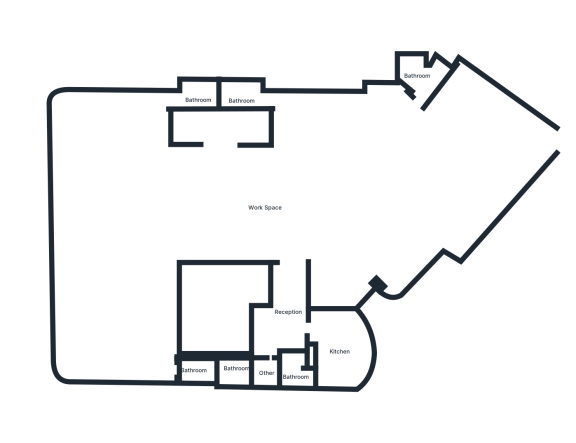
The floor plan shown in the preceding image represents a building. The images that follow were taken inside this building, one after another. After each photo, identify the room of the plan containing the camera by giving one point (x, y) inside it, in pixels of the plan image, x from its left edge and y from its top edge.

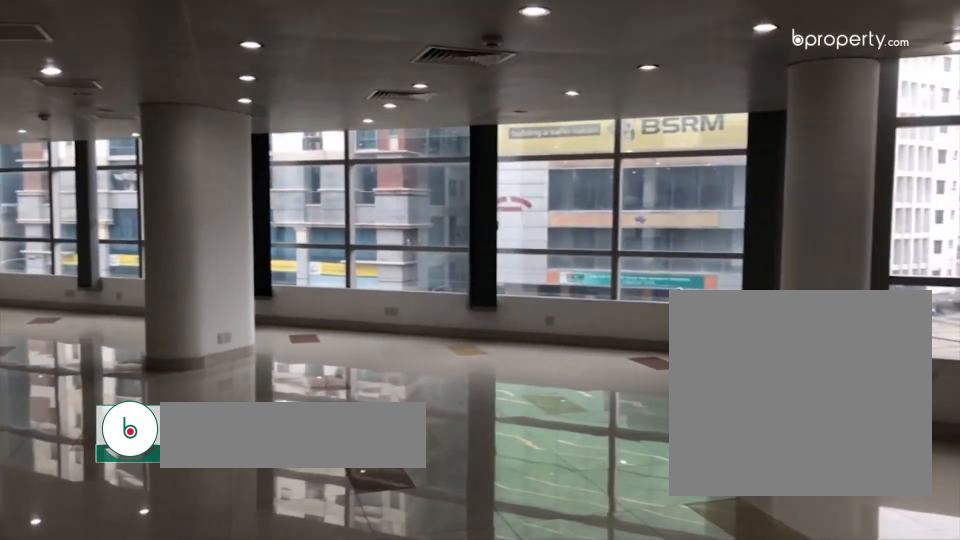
(264, 208)
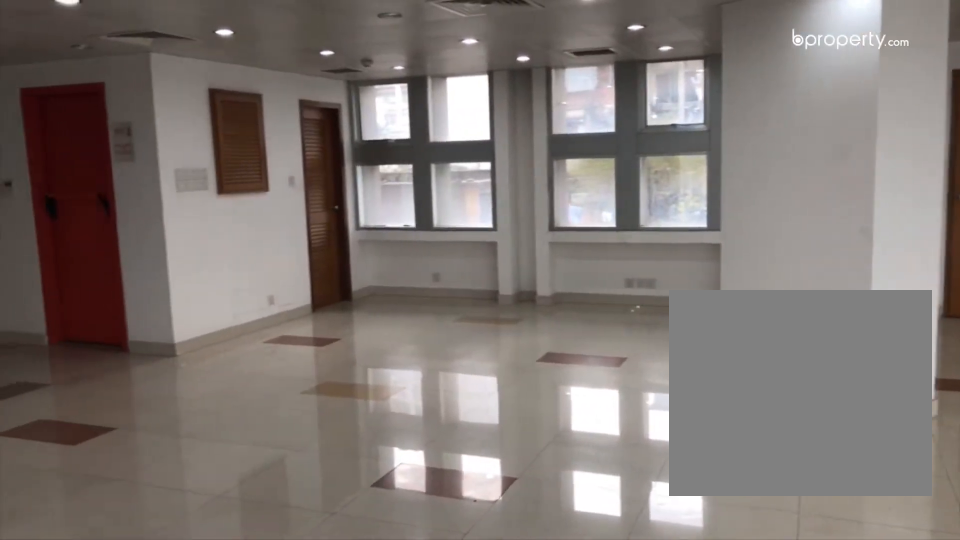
(264, 208)
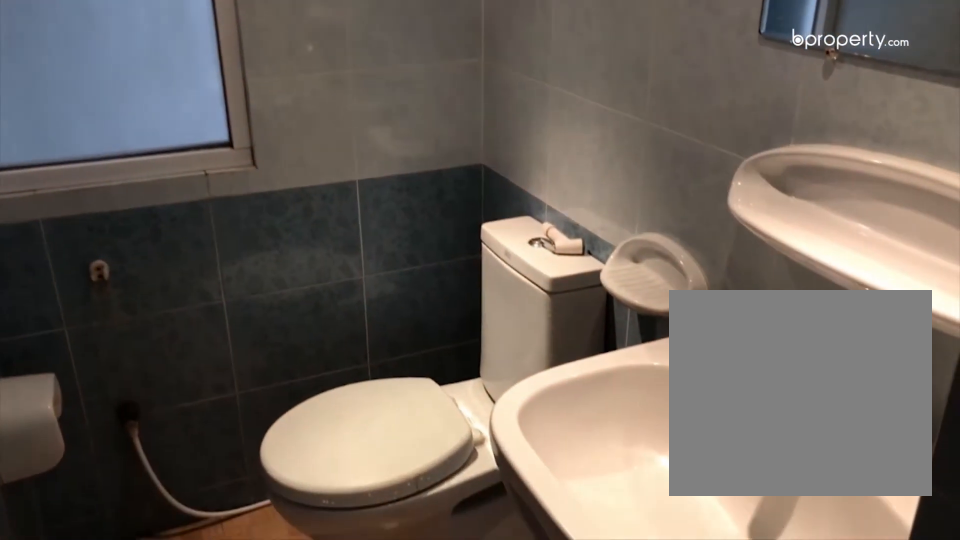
(192, 371)
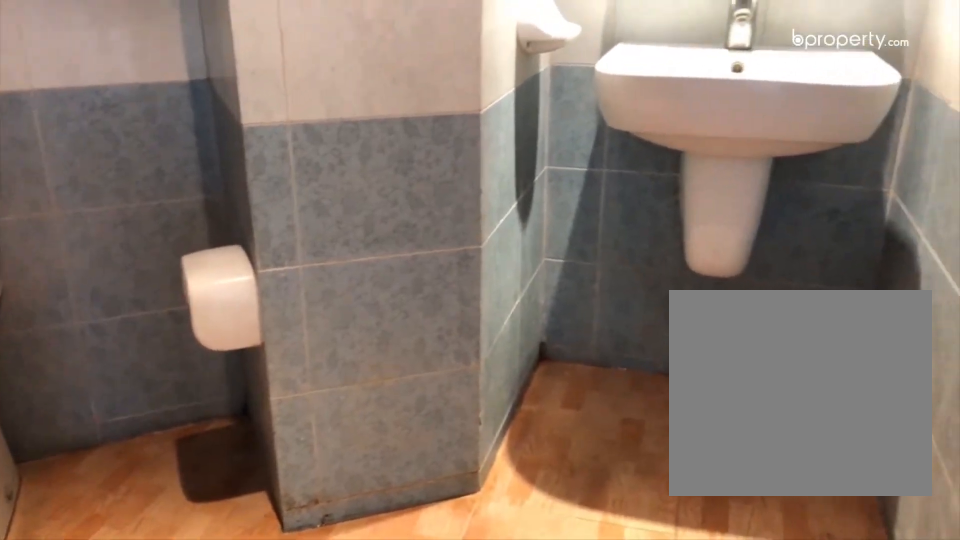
(412, 67)
